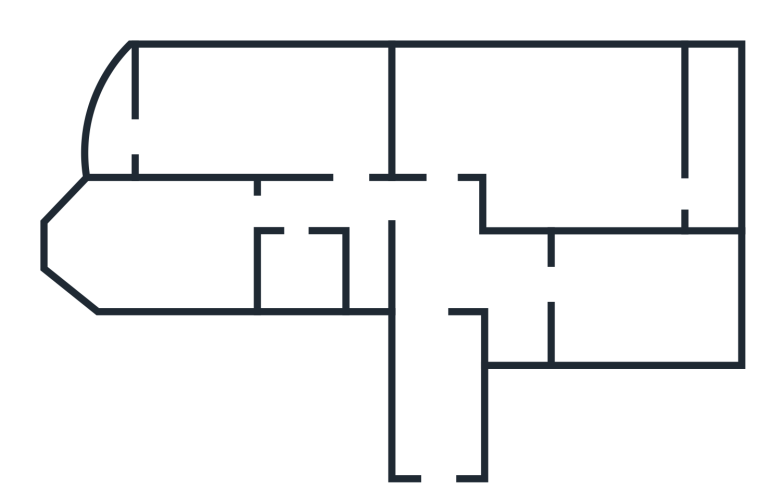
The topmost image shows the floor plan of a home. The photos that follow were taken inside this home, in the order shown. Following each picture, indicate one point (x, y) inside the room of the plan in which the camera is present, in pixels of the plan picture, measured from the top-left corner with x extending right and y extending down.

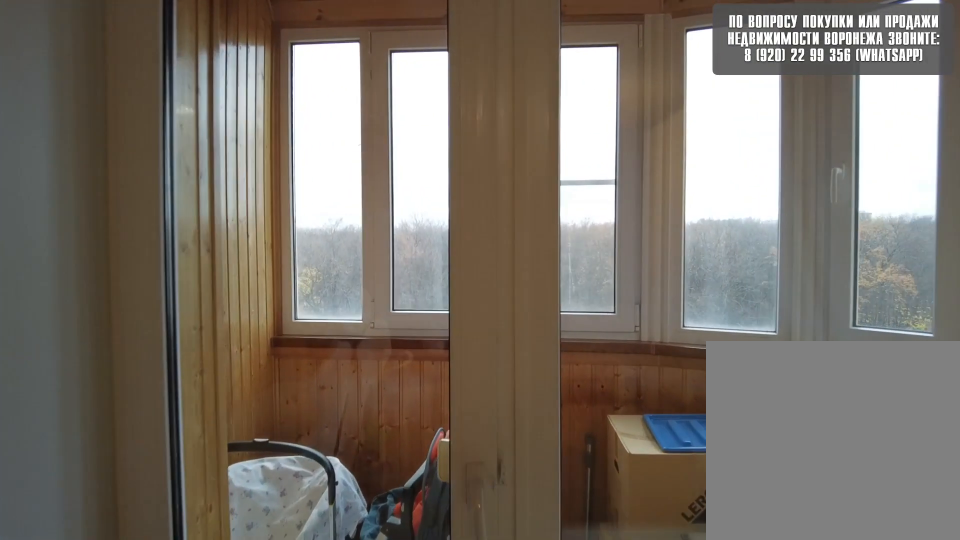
(186, 124)
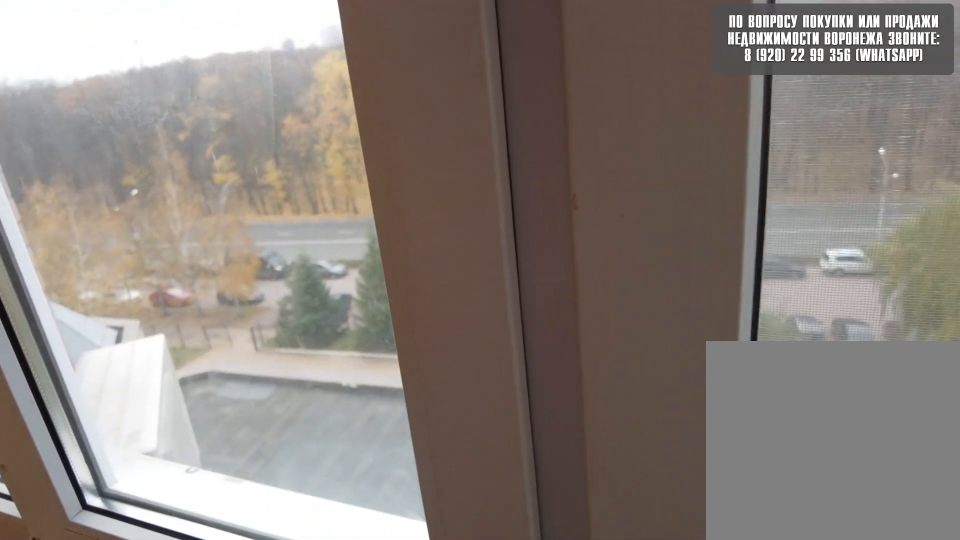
(119, 127)
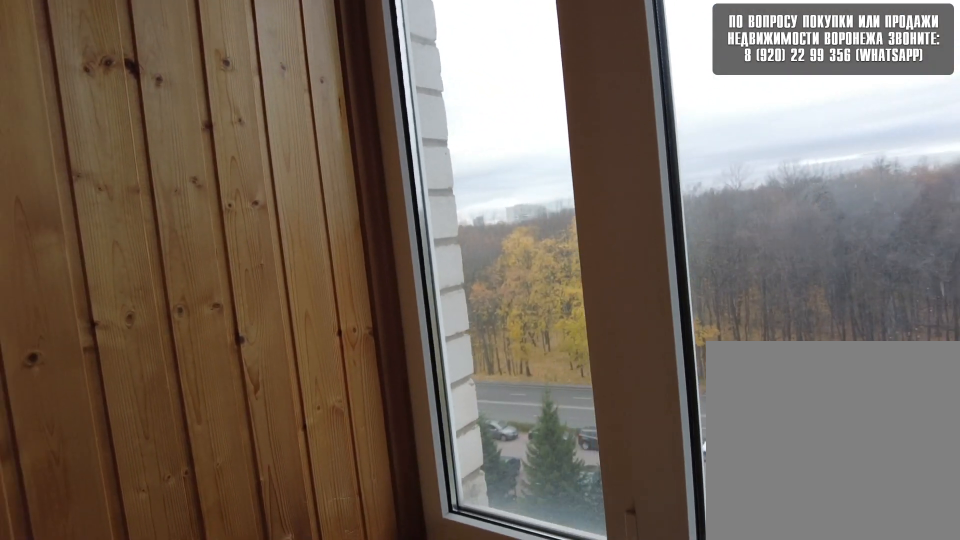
(119, 127)
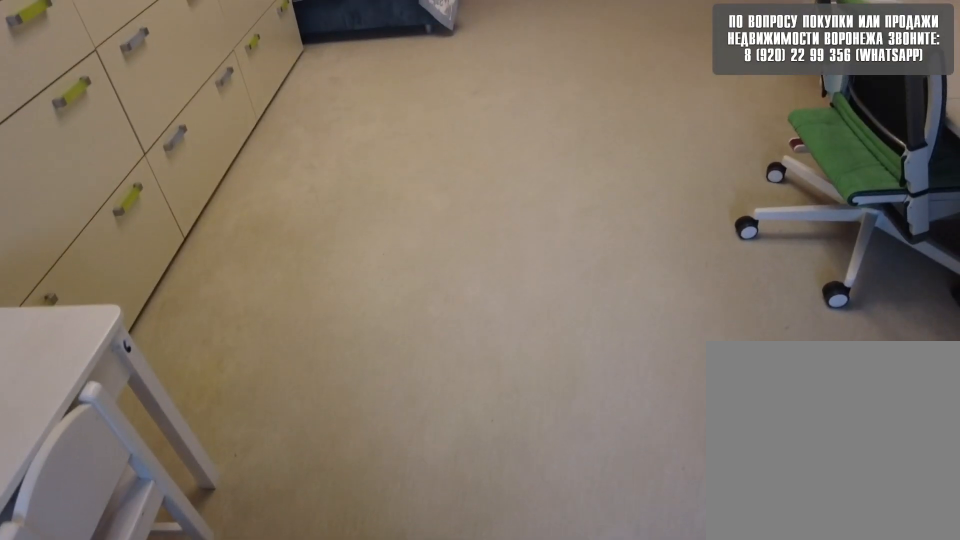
(178, 133)
